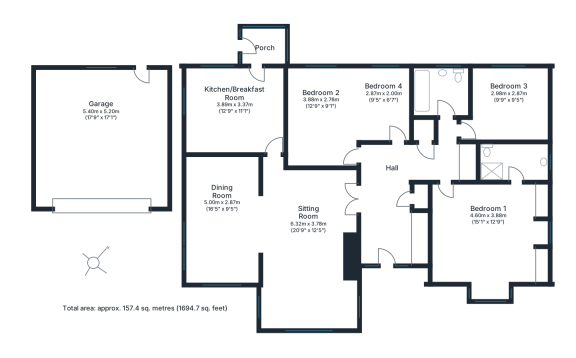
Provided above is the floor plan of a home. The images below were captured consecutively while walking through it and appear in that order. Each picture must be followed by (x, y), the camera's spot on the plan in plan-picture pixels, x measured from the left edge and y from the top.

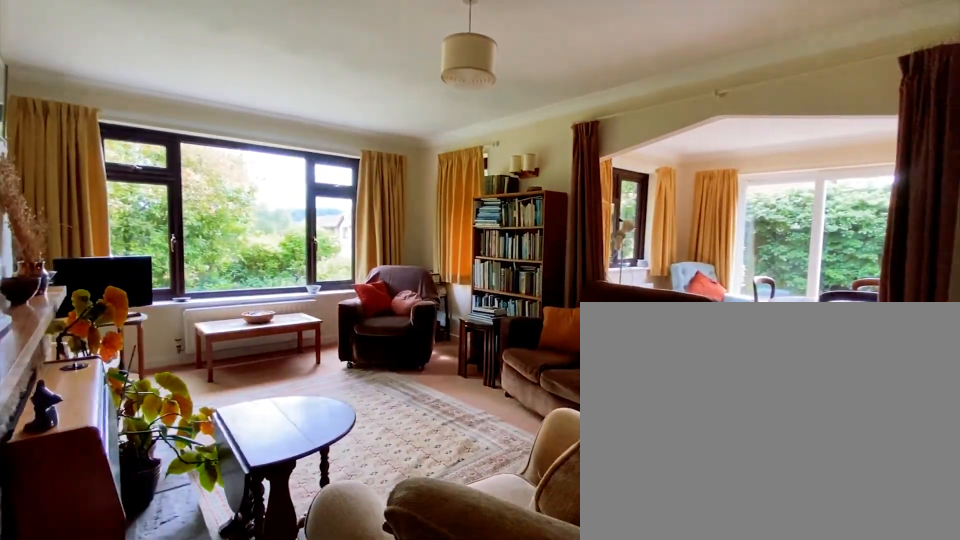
(335, 200)
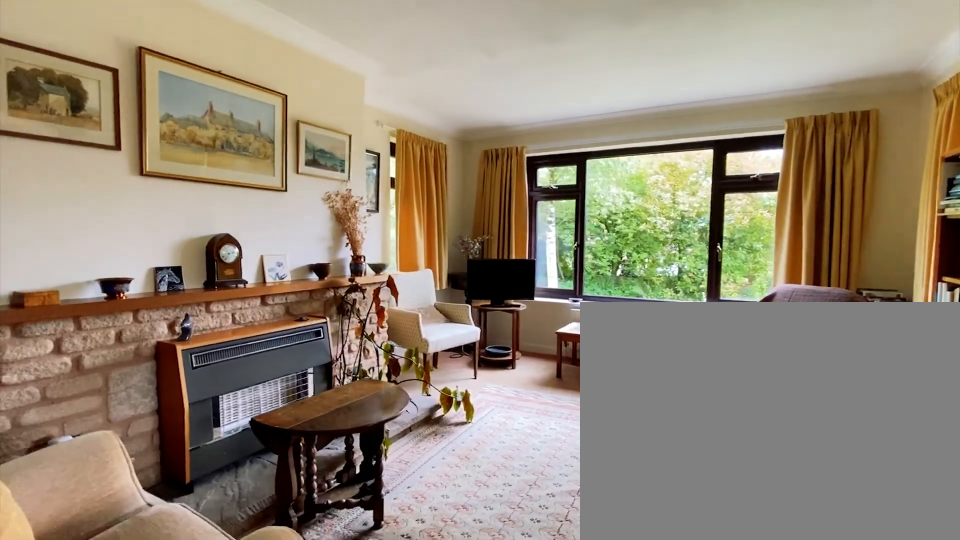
(297, 206)
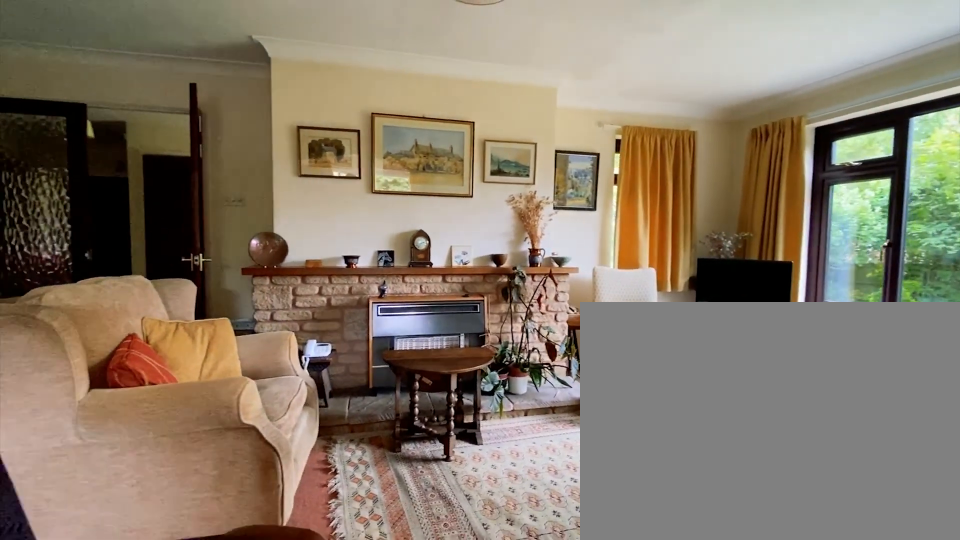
(278, 215)
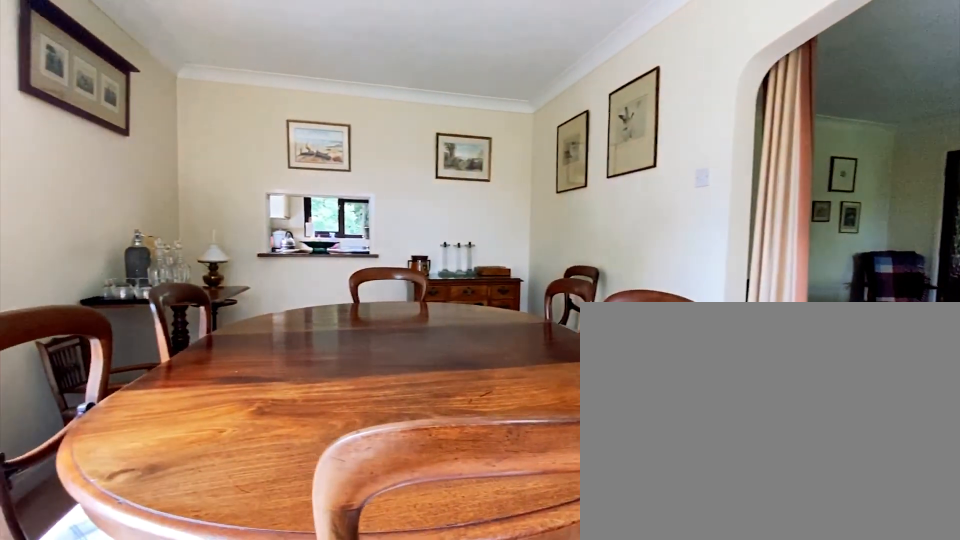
(238, 230)
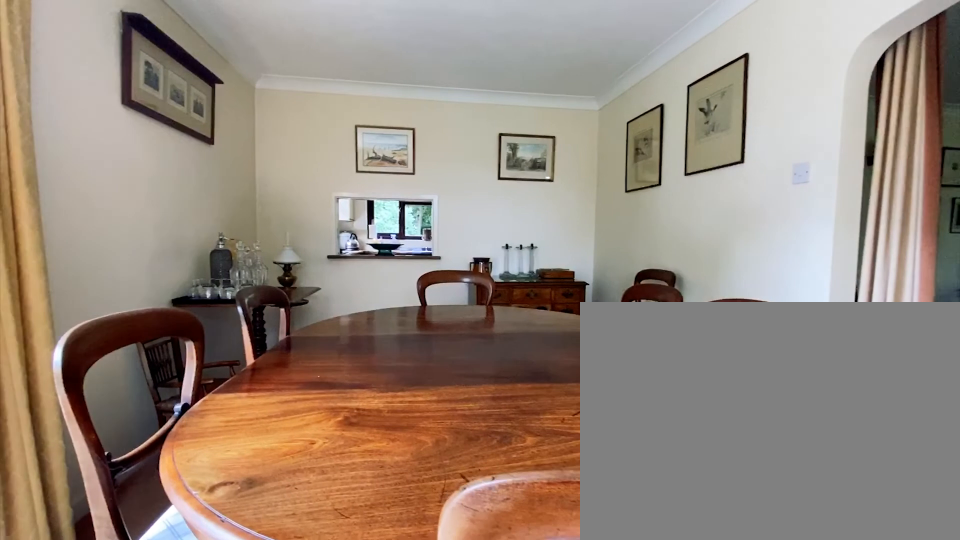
(234, 231)
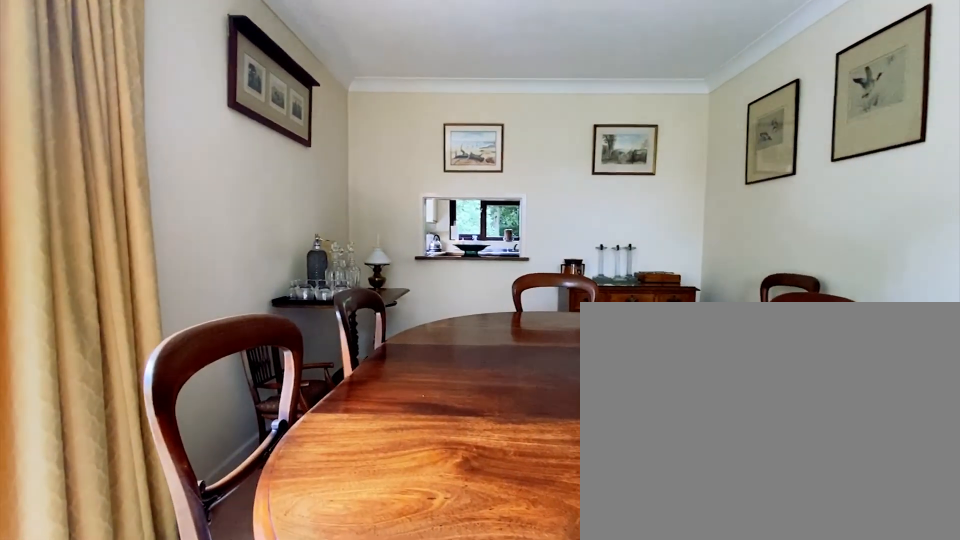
(227, 233)
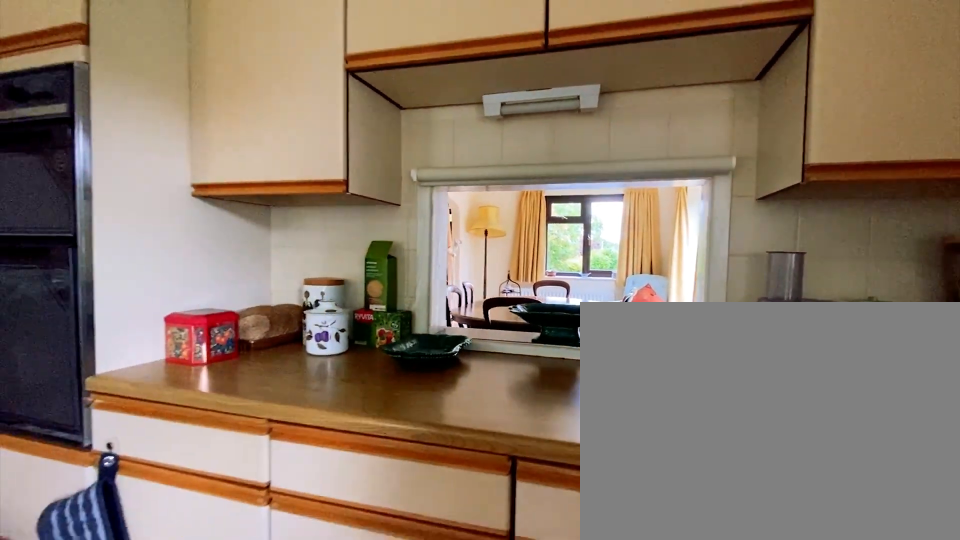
(203, 136)
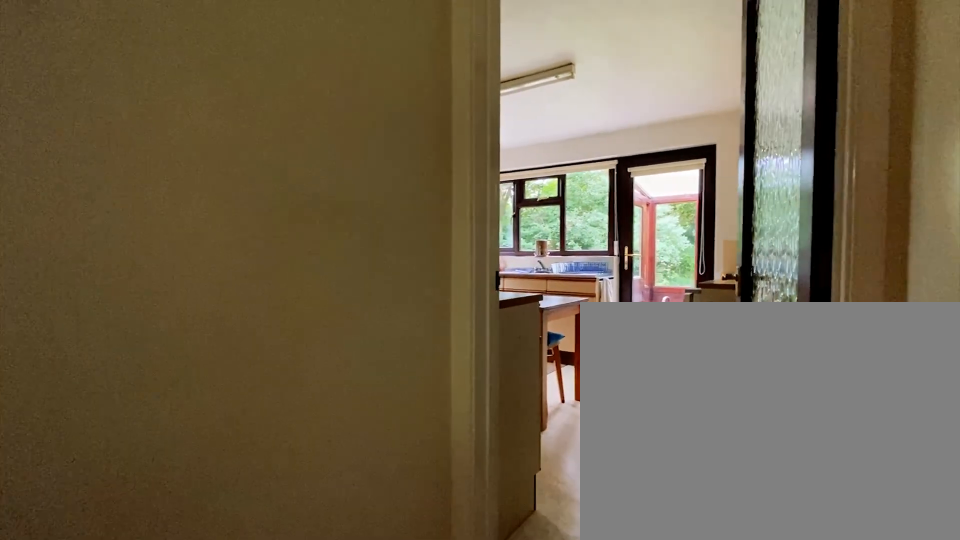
(271, 187)
